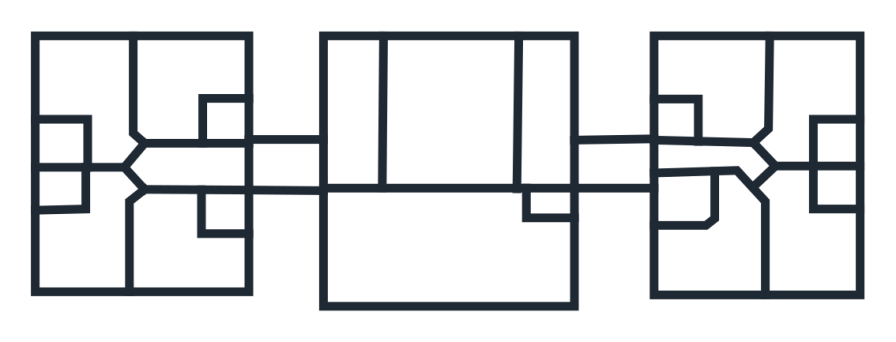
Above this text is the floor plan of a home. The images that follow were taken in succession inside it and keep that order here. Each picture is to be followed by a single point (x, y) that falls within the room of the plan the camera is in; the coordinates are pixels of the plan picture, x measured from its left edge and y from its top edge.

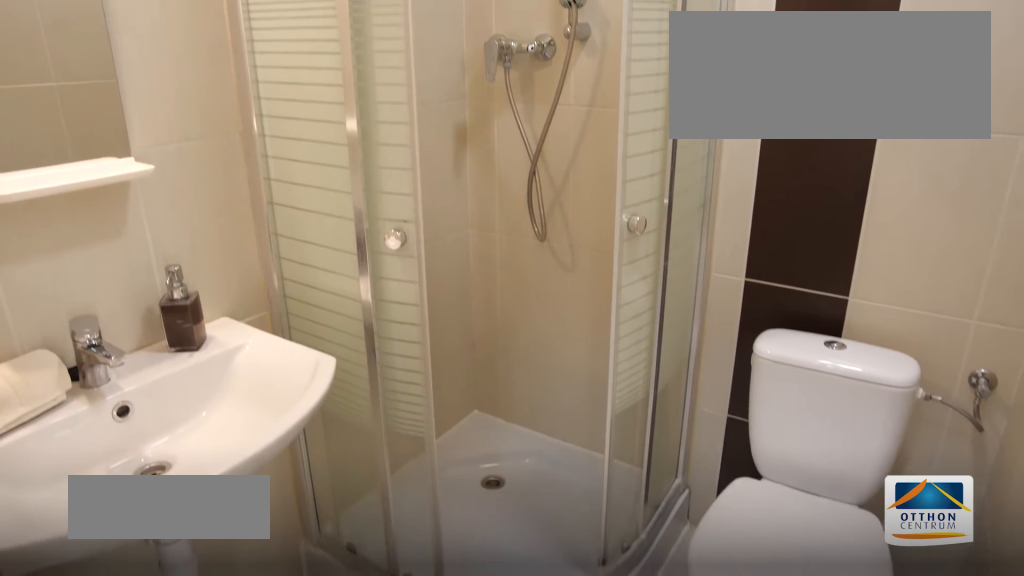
(224, 213)
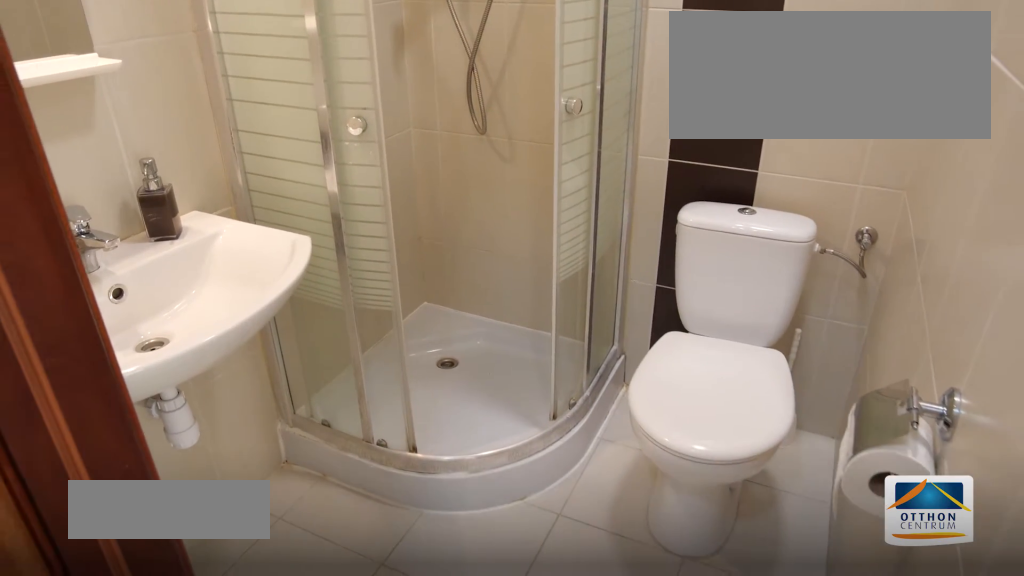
(225, 213)
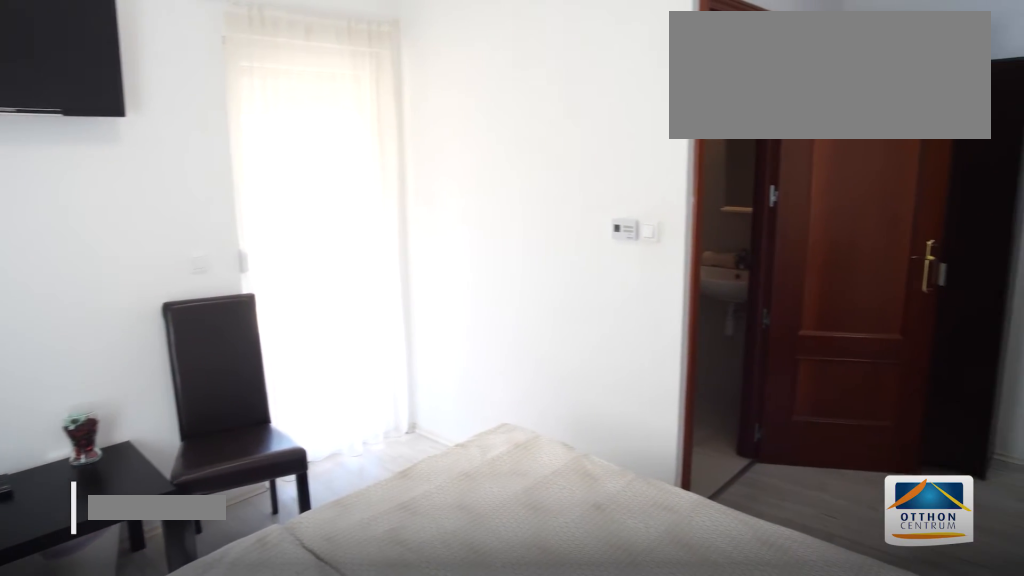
(84, 243)
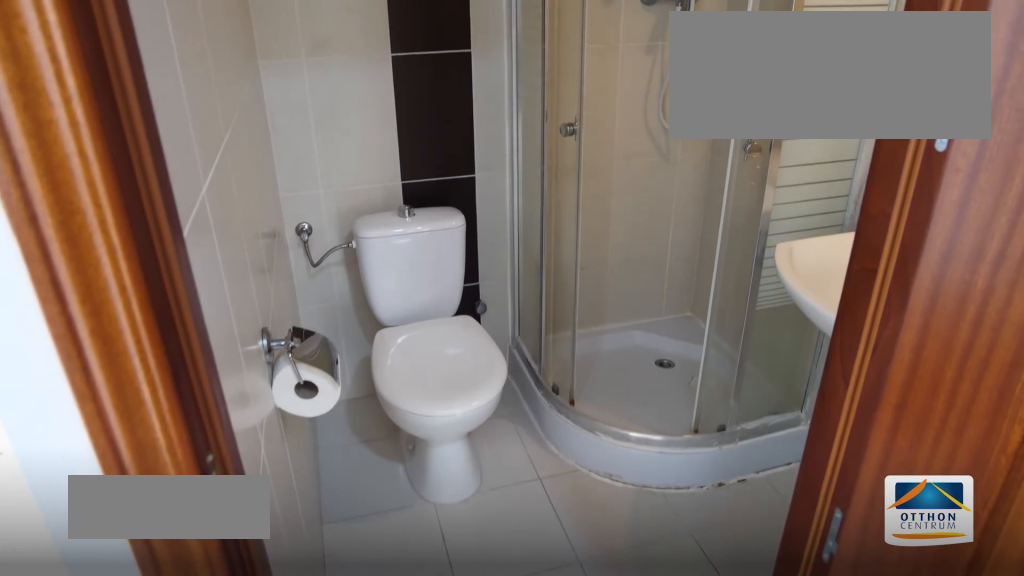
(63, 189)
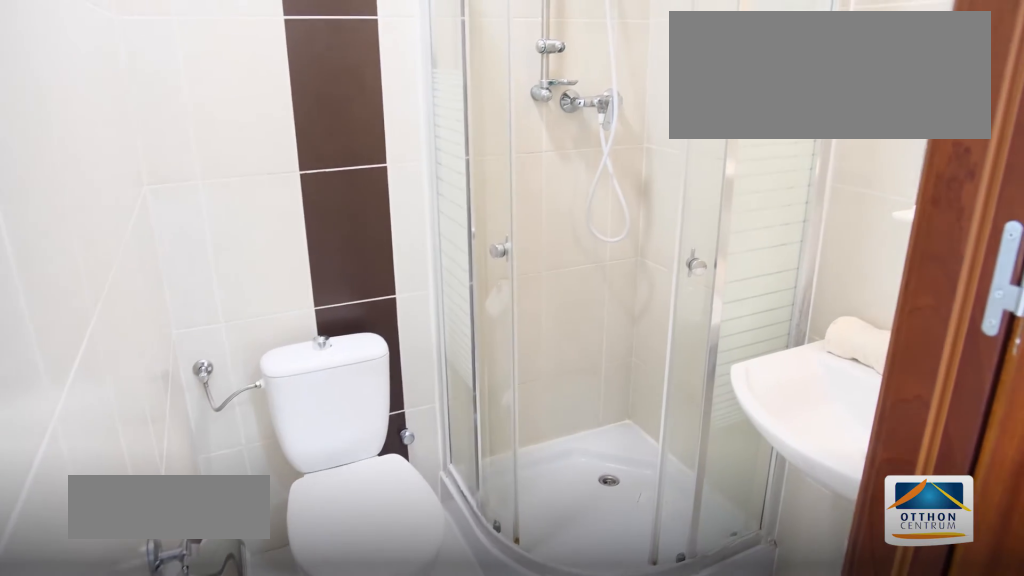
(64, 189)
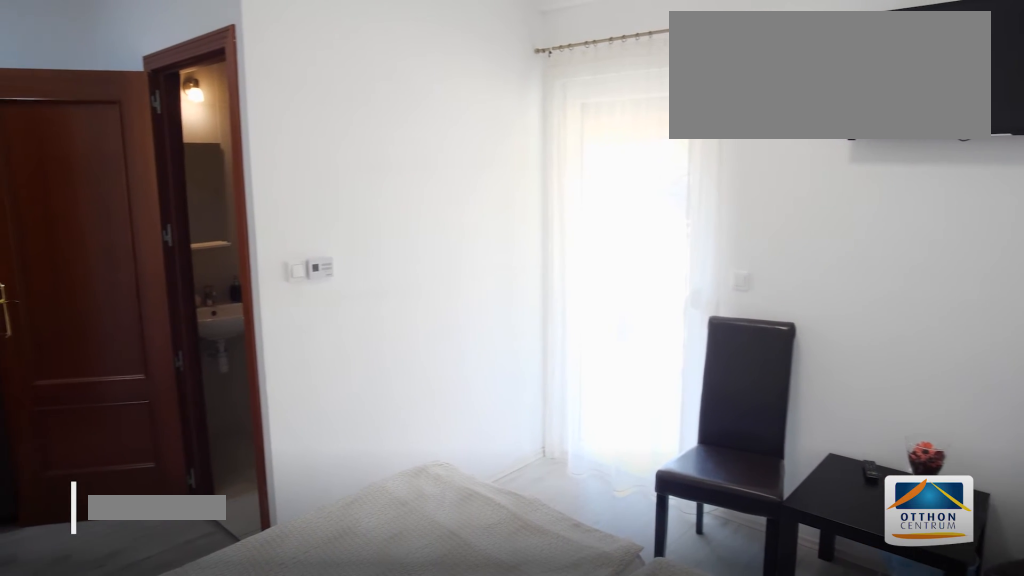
(81, 82)
